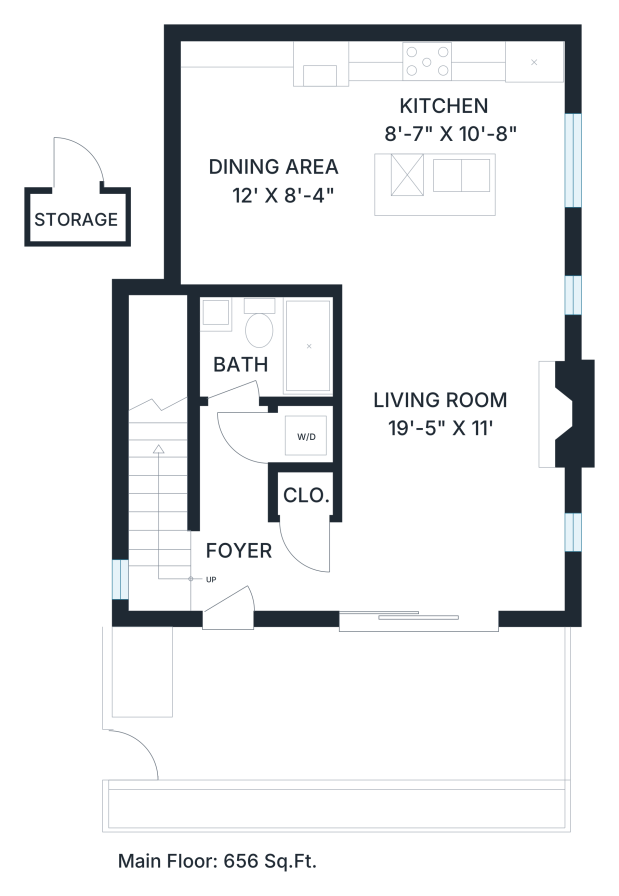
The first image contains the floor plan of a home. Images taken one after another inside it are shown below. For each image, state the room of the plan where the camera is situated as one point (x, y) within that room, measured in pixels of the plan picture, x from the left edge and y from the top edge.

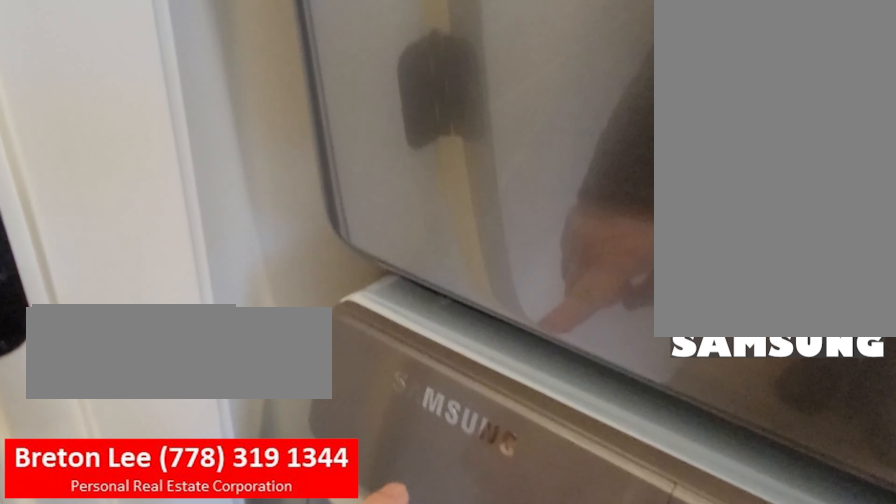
(308, 434)
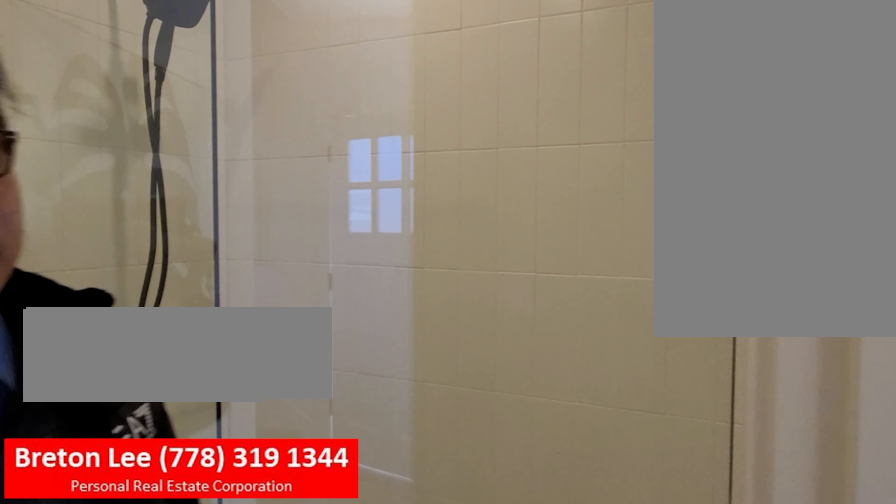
(242, 368)
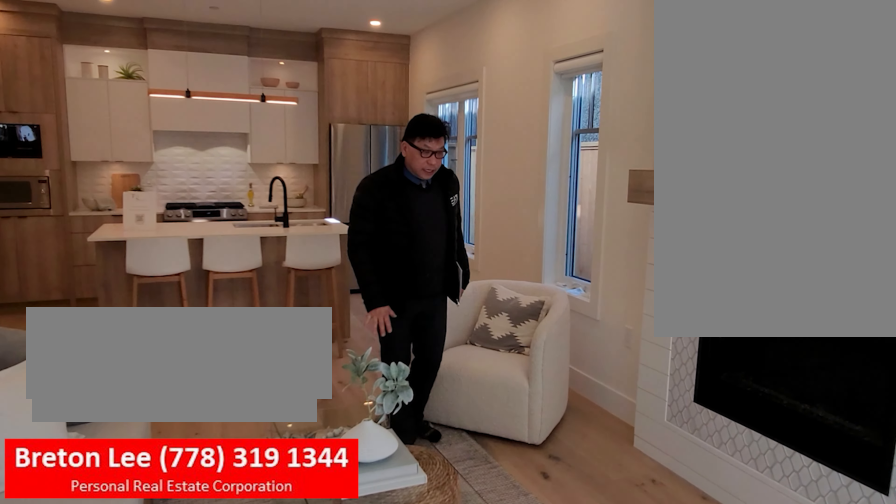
(436, 484)
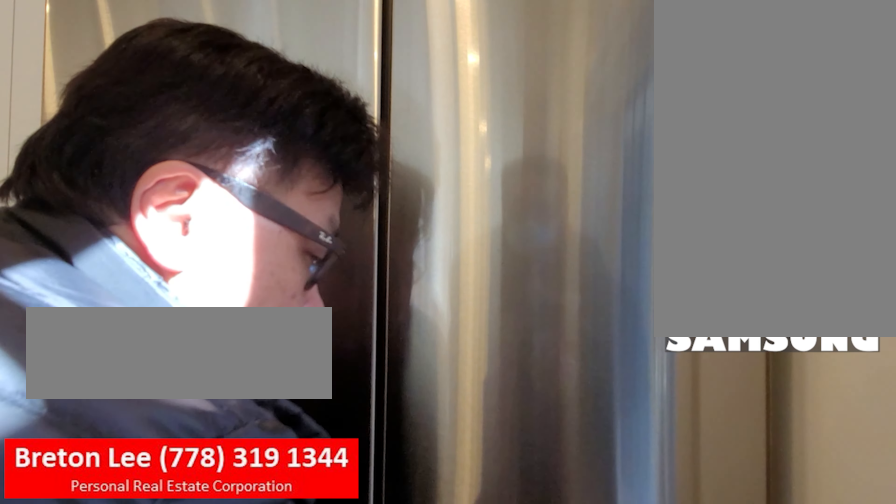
(529, 172)
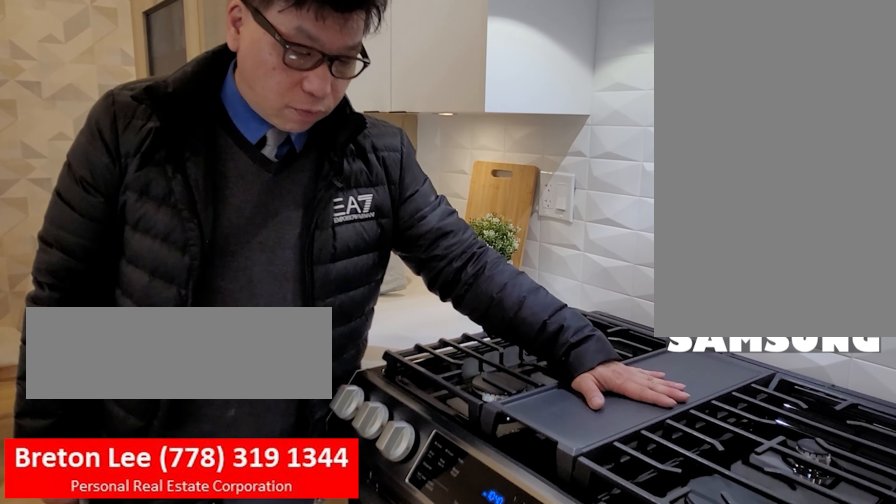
(529, 172)
